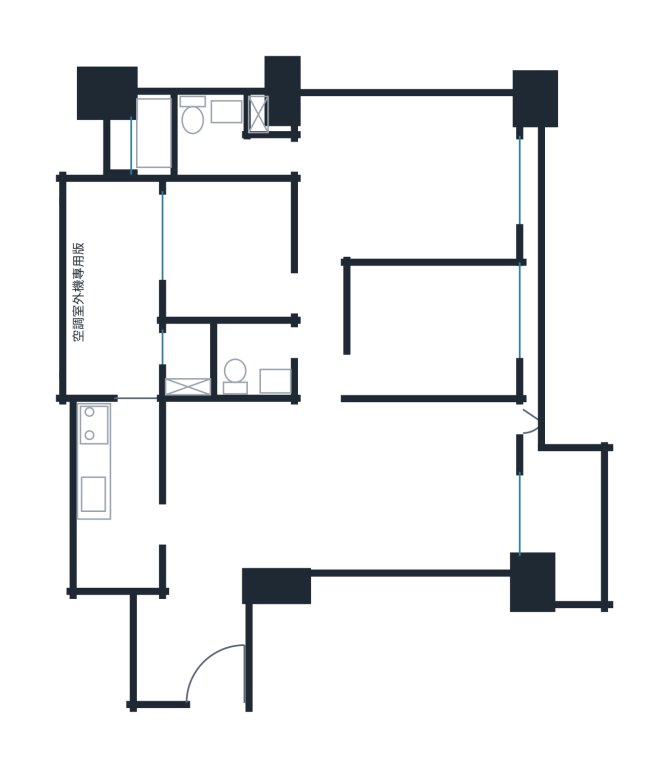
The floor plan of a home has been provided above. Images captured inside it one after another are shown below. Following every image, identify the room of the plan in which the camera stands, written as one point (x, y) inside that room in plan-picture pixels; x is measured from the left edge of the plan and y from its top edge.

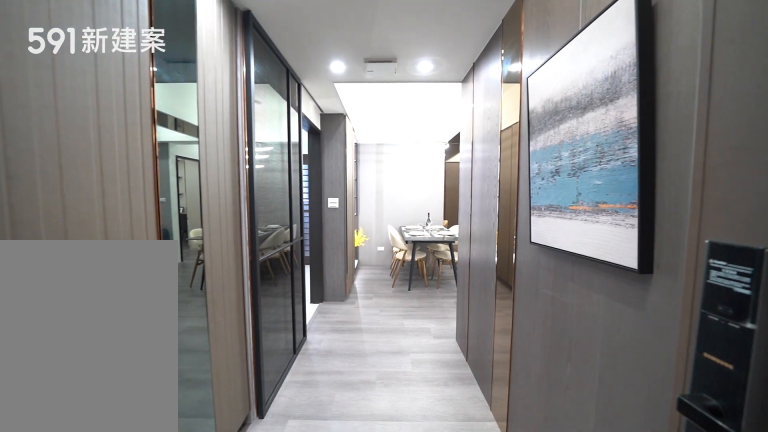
(193, 651)
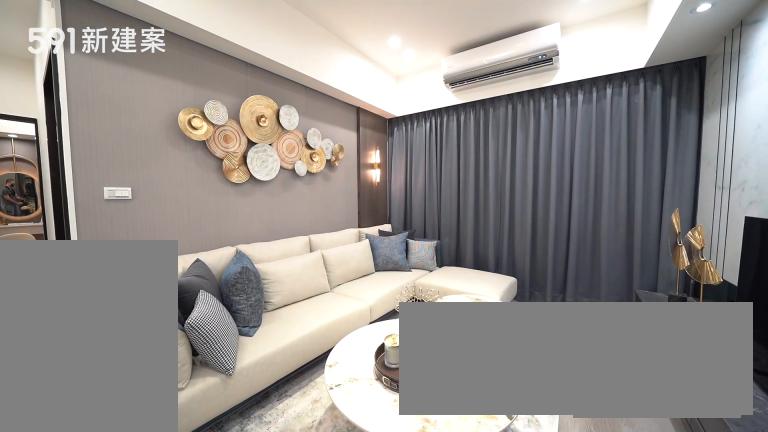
(437, 484)
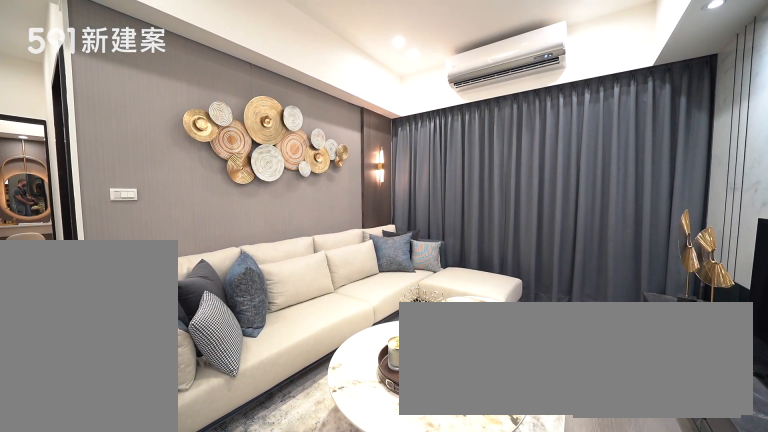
(437, 484)
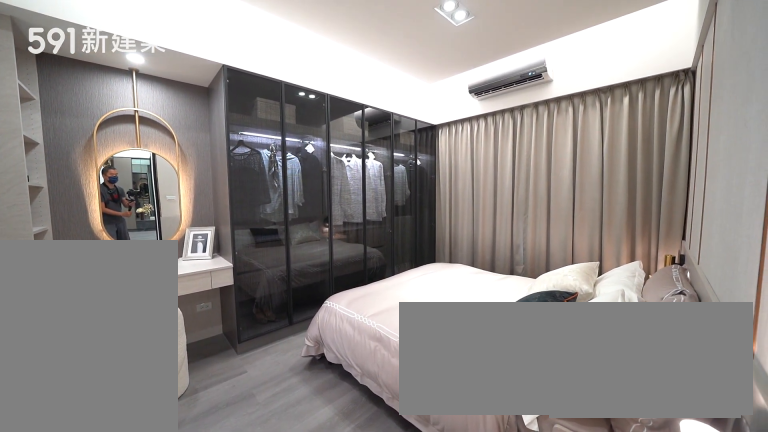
(413, 174)
